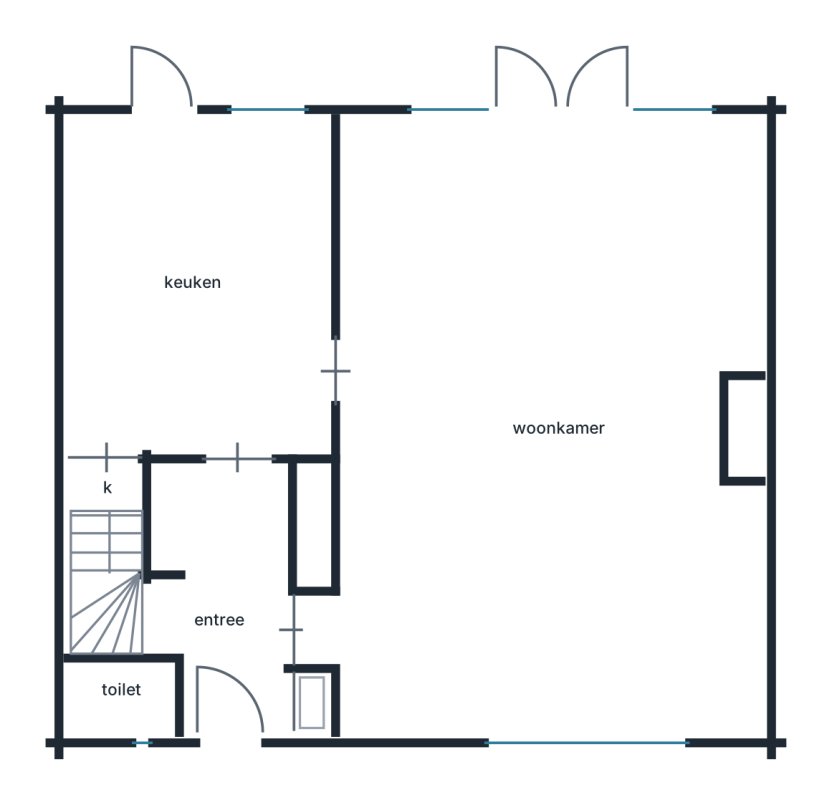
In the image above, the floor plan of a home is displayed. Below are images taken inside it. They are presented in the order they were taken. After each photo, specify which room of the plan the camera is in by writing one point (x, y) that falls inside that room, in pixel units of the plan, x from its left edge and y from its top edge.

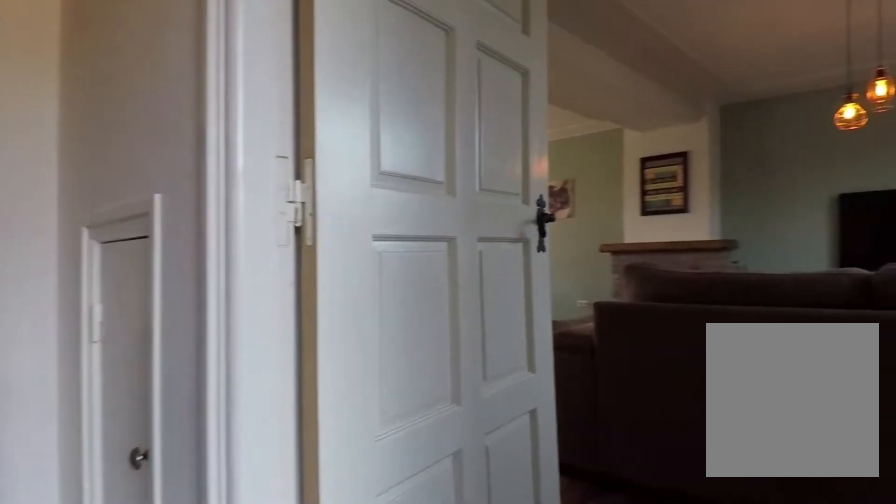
(224, 596)
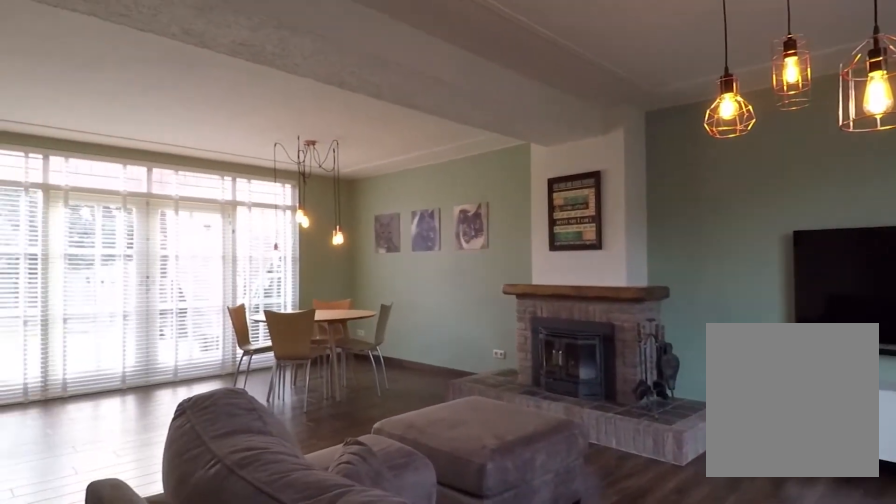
(553, 195)
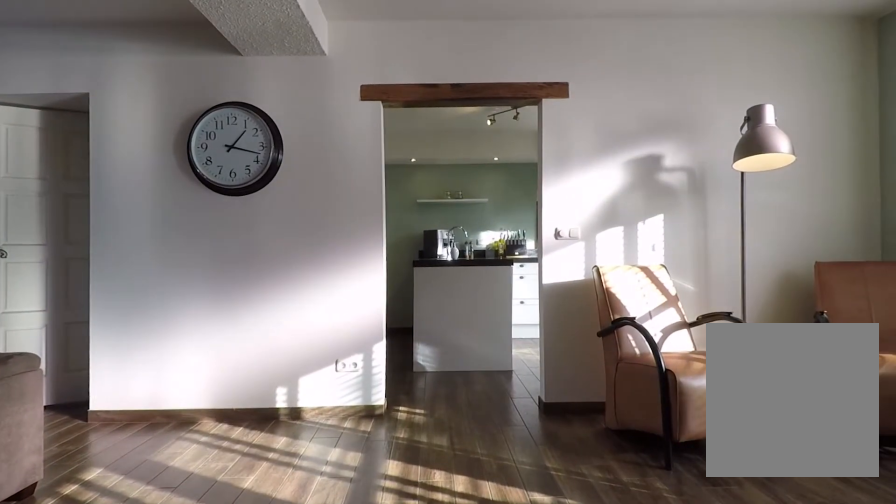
(553, 195)
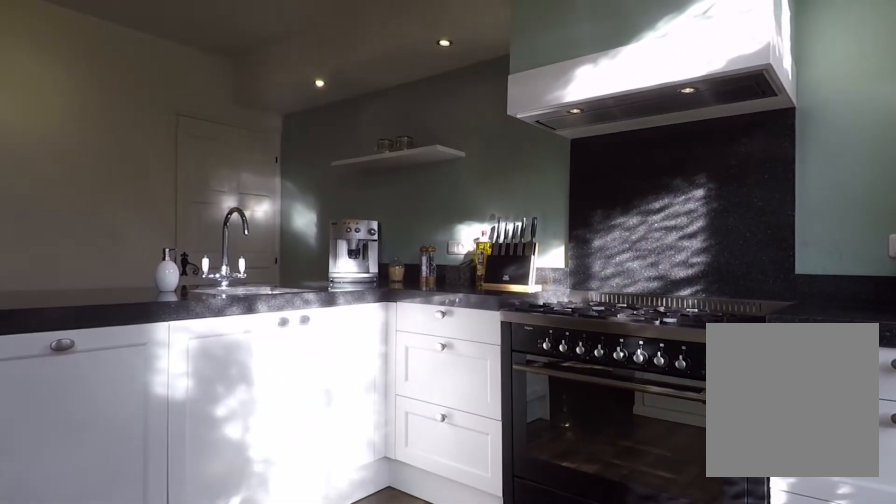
(201, 246)
